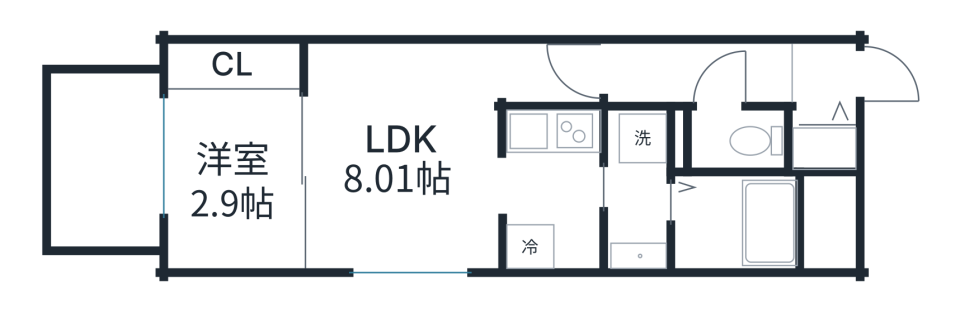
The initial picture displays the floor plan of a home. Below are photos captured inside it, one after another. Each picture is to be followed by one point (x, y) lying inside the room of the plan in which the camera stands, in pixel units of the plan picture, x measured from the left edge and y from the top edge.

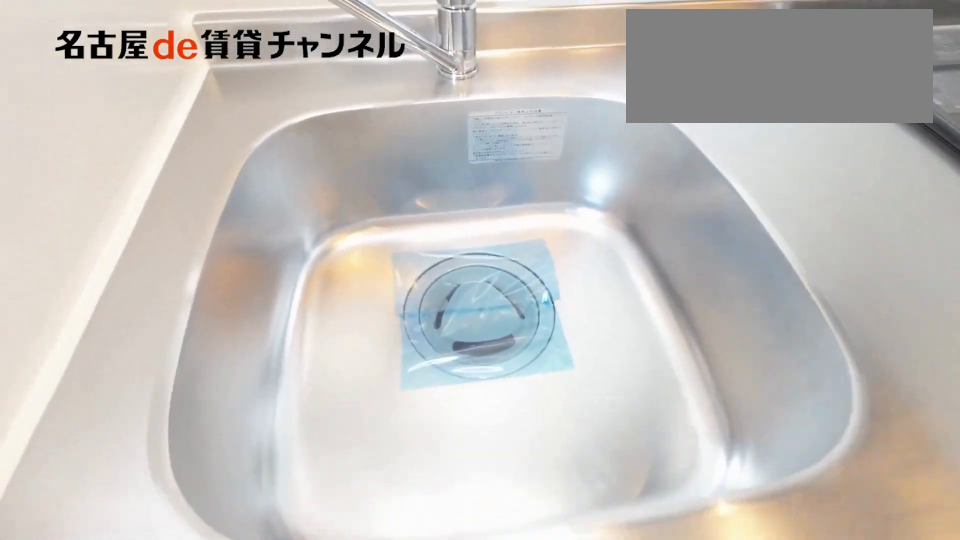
(553, 191)
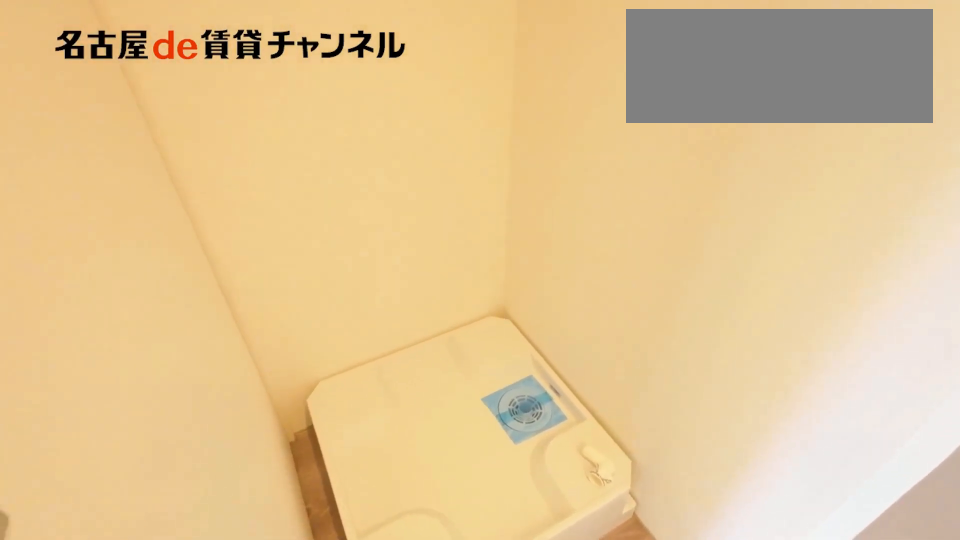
(636, 141)
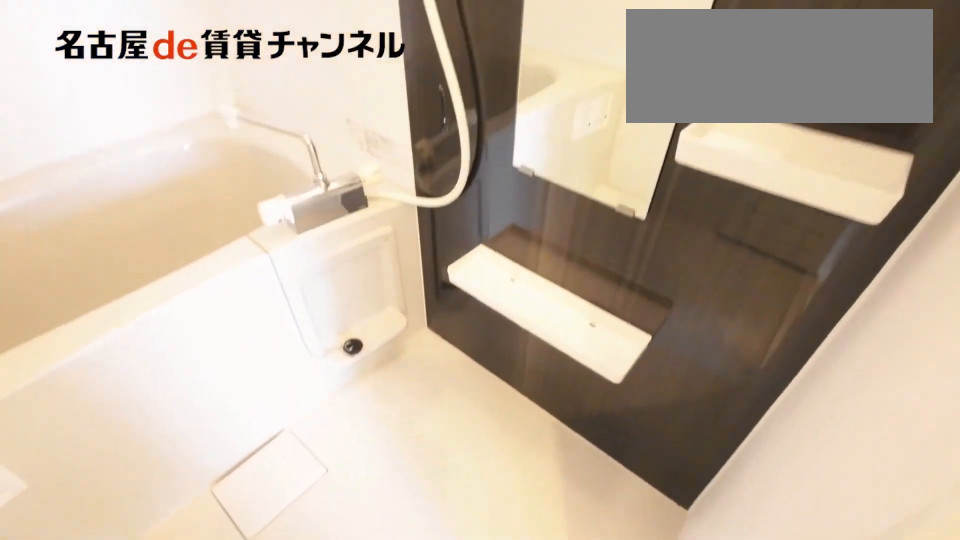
(737, 228)
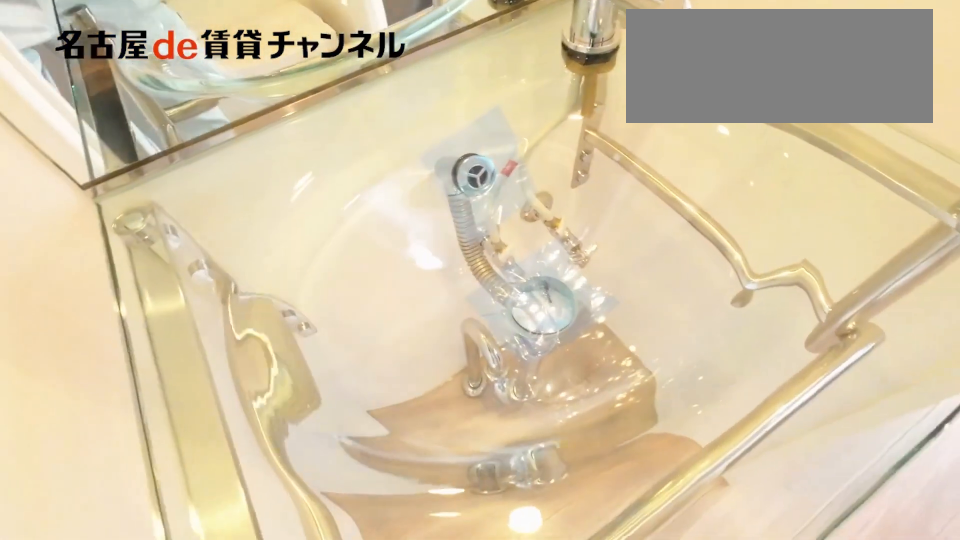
(639, 248)
